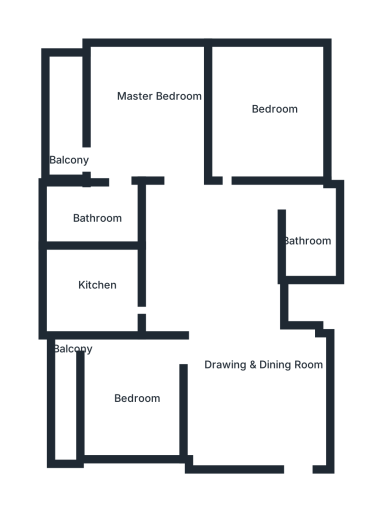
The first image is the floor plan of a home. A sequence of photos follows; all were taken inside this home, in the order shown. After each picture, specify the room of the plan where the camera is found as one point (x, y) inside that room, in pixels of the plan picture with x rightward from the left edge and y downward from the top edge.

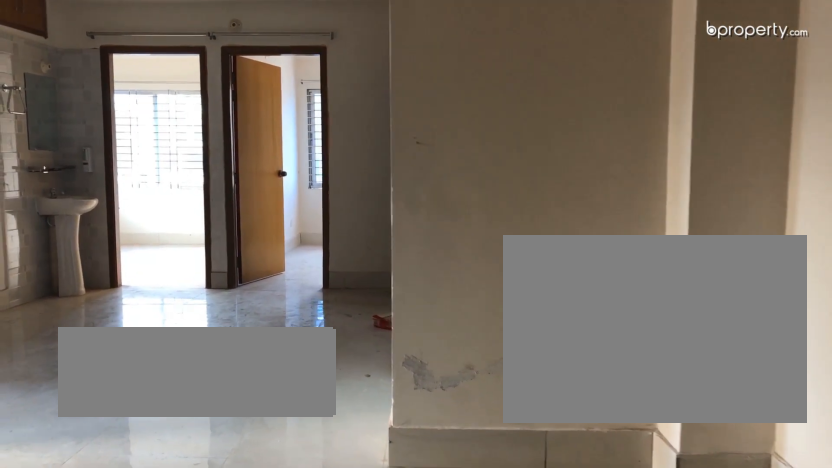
(255, 387)
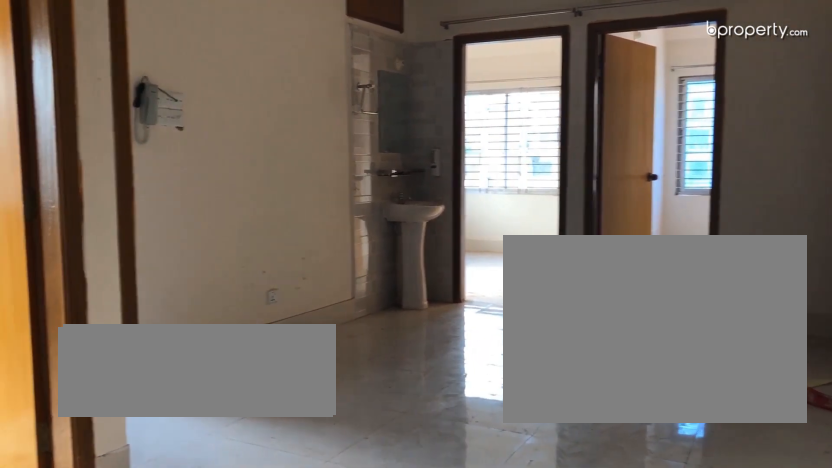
(255, 387)
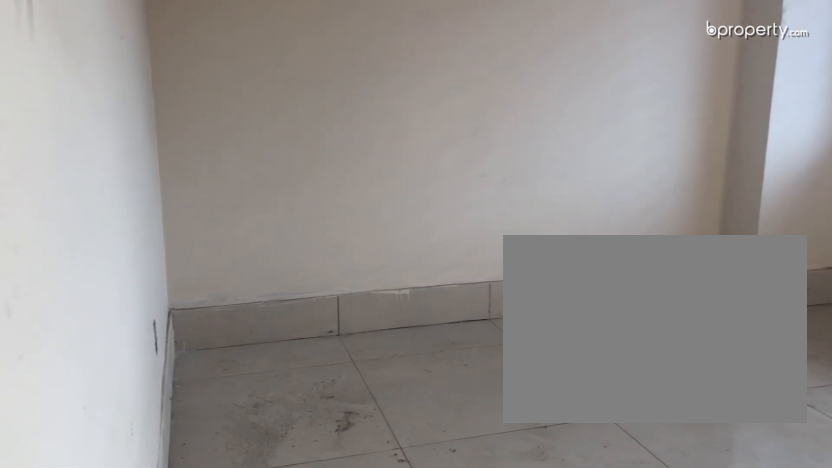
(140, 395)
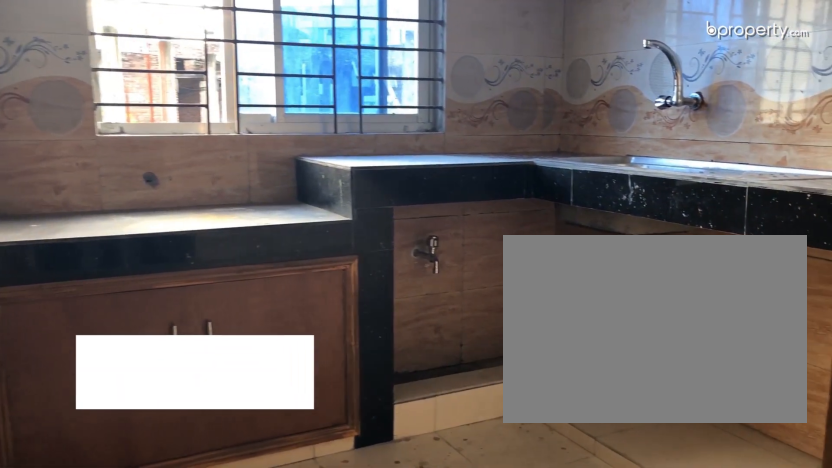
(95, 283)
